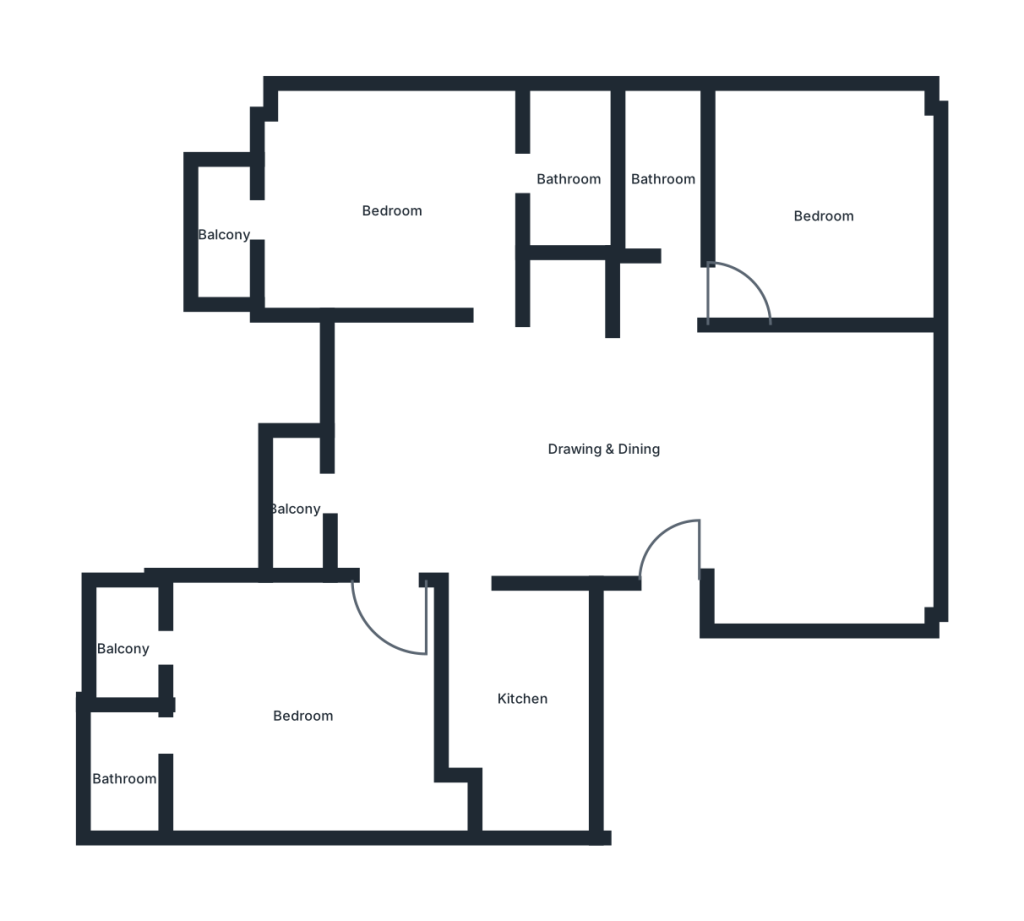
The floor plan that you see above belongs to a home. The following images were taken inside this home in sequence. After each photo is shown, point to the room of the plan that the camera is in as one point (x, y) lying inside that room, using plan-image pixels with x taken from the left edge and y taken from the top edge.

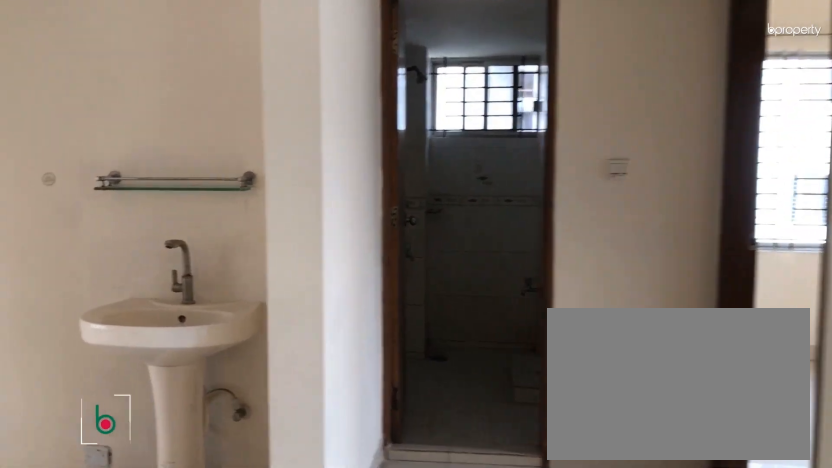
(606, 453)
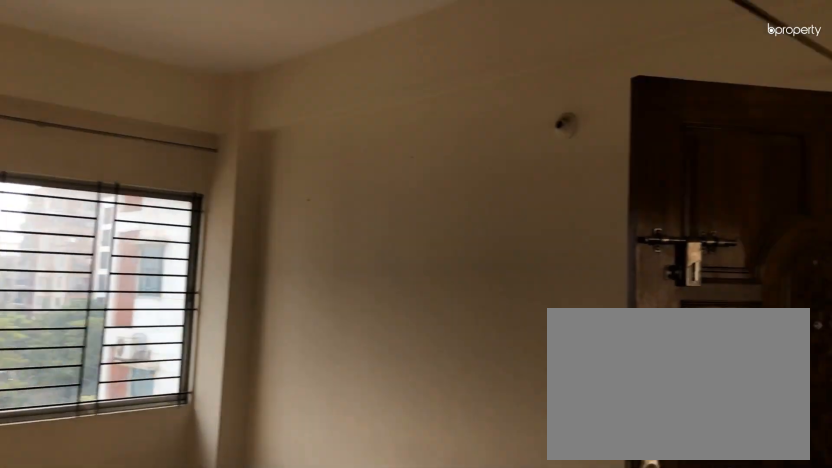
(606, 453)
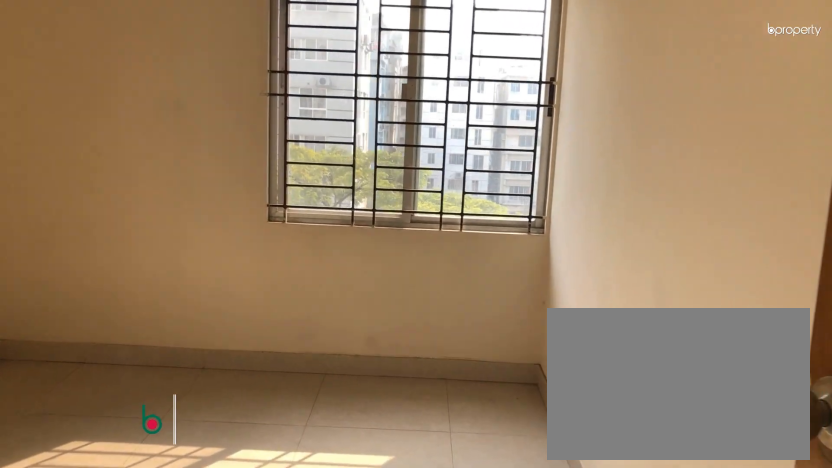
(826, 215)
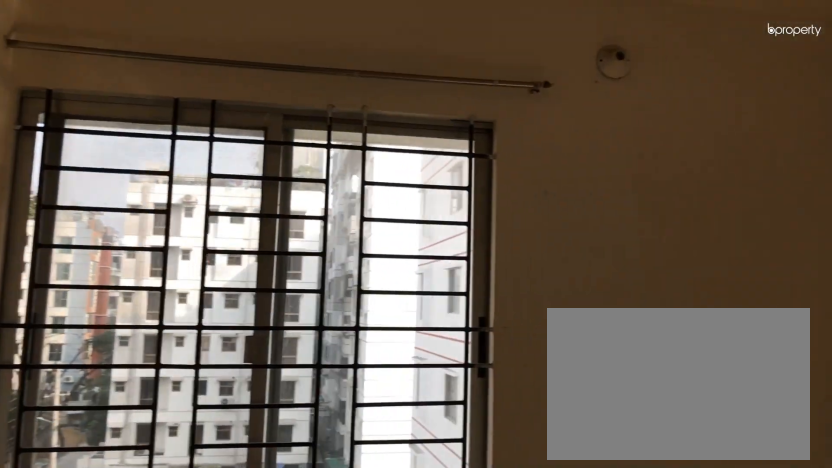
(826, 215)
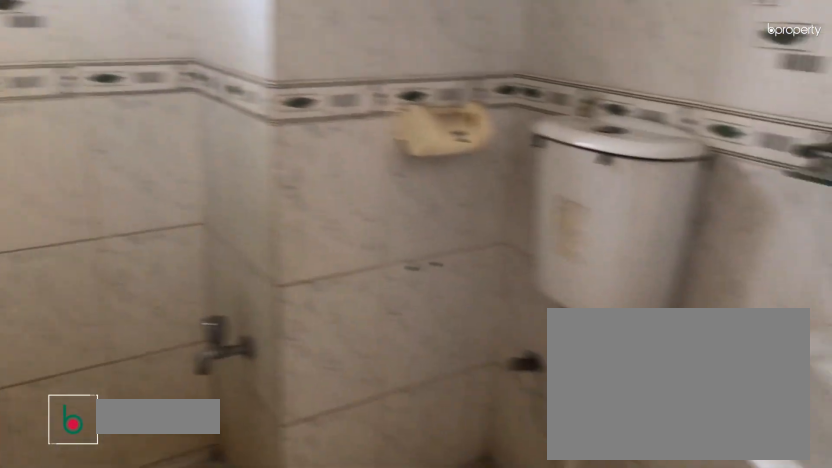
(665, 178)
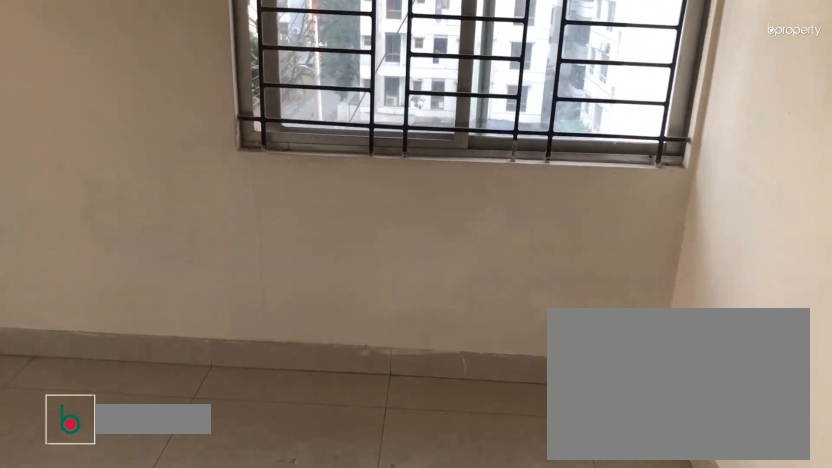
(394, 210)
